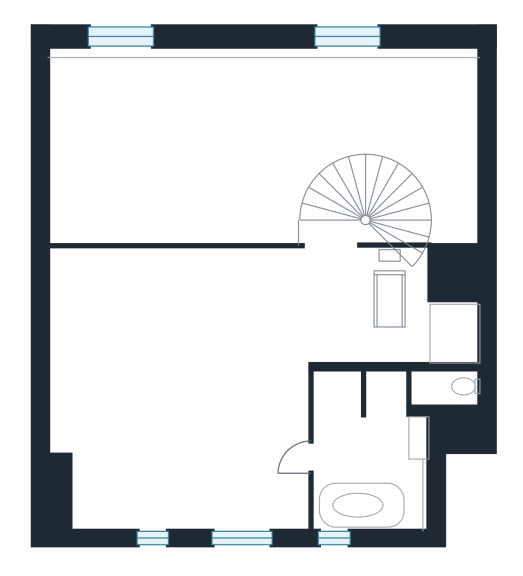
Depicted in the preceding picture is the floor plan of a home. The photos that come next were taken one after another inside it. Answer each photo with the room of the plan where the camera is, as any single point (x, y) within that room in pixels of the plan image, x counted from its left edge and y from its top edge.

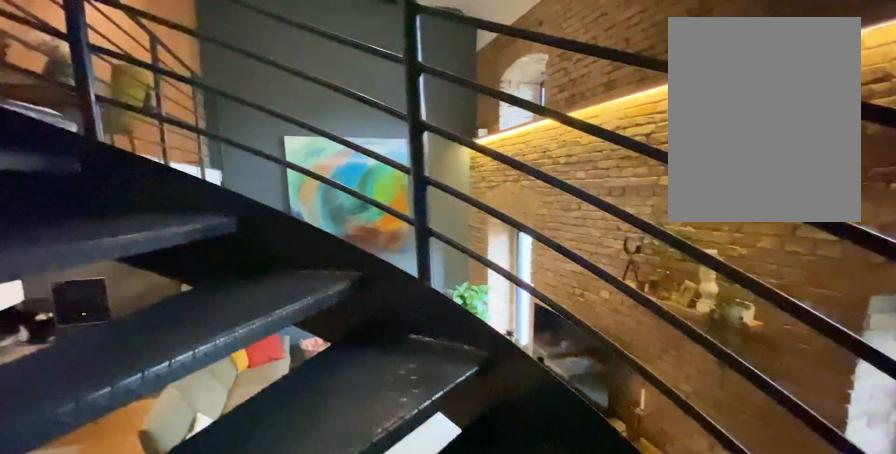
(363, 215)
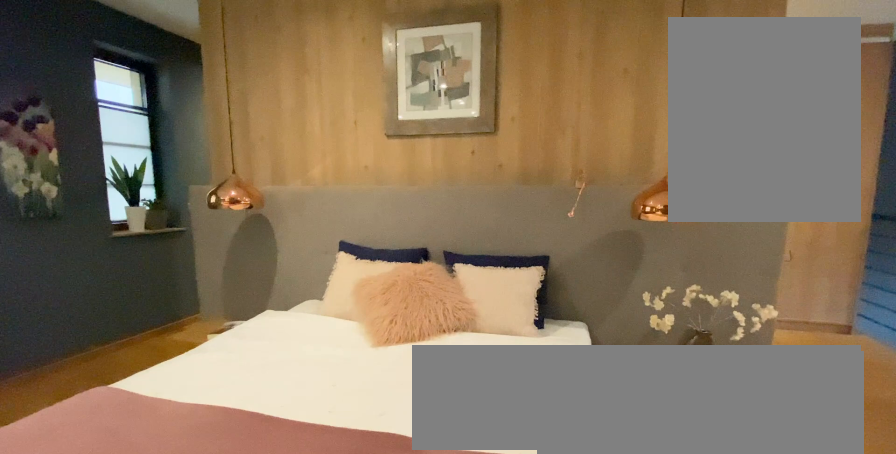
(217, 401)
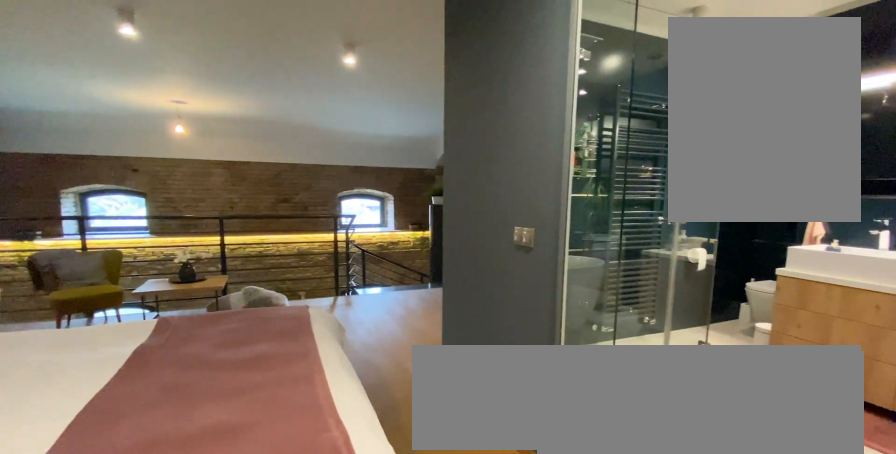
(217, 401)
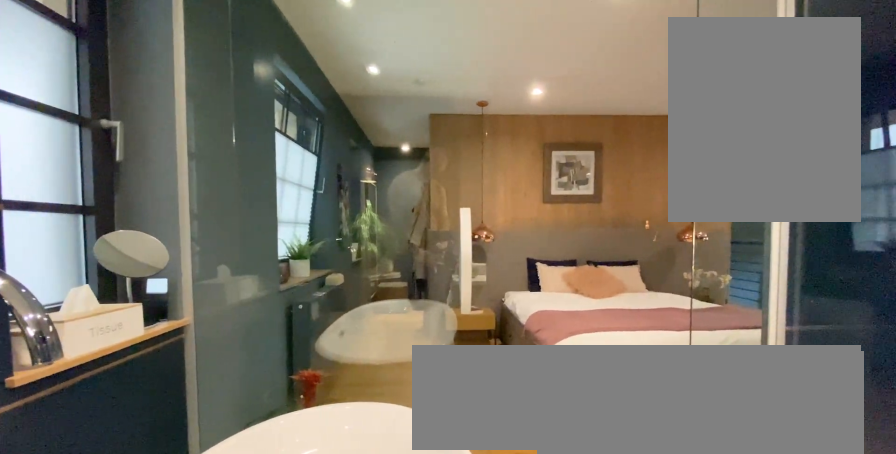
(361, 434)
